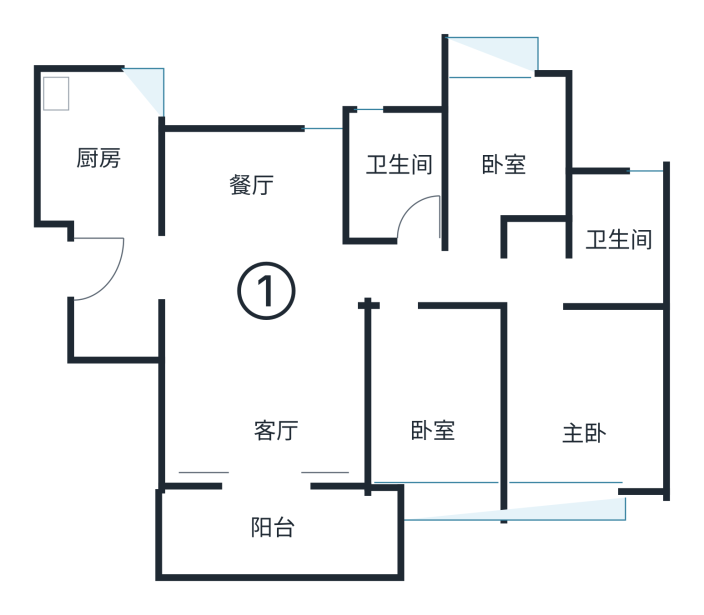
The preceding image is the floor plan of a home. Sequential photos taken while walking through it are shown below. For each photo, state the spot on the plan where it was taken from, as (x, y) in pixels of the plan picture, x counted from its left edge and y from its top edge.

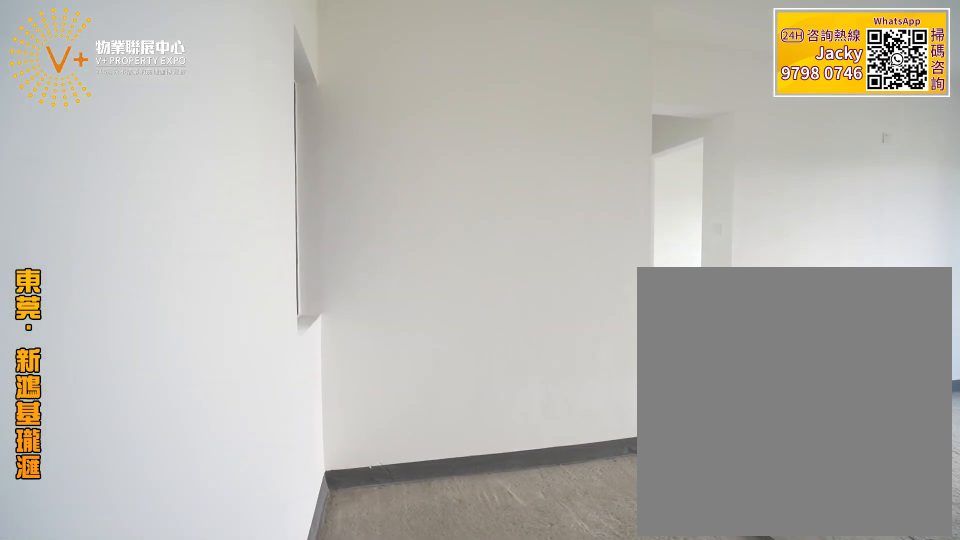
(199, 267)
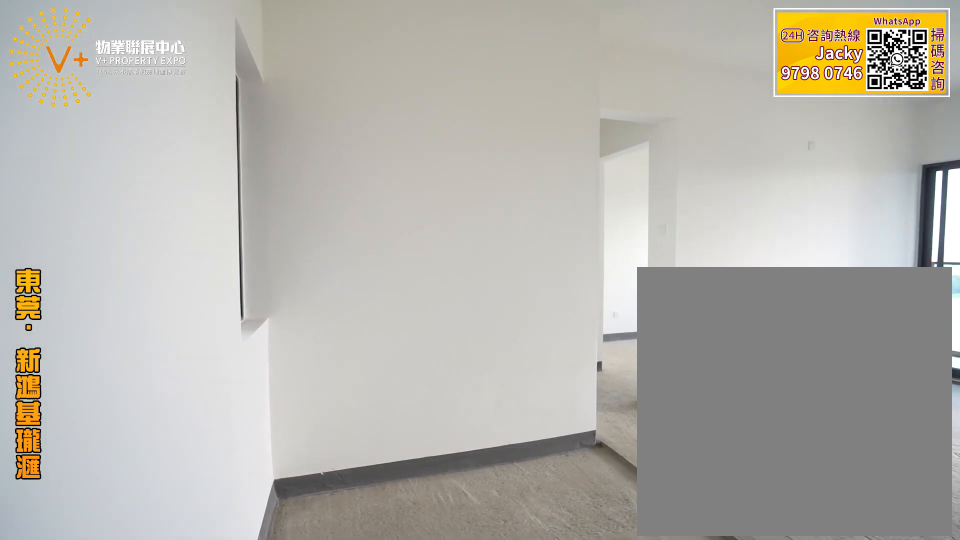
(199, 267)
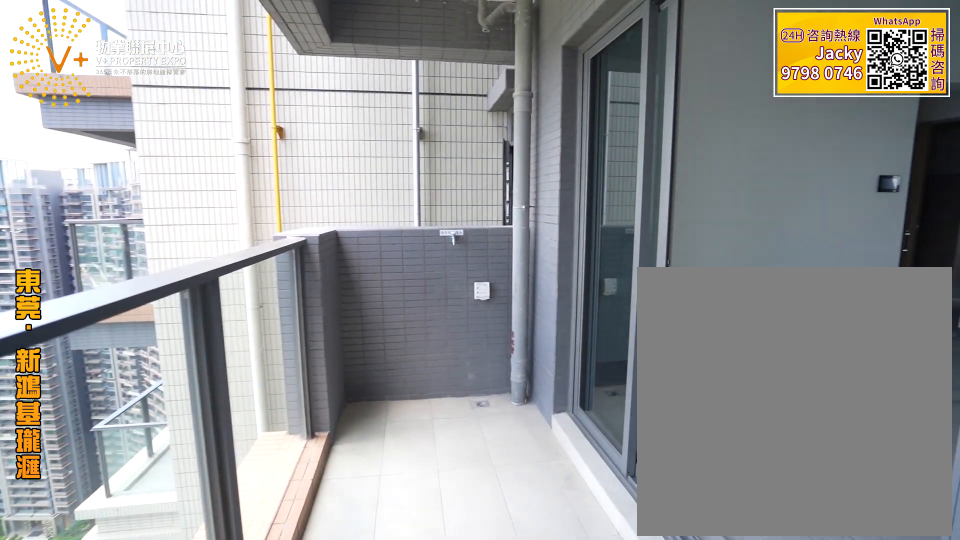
(271, 523)
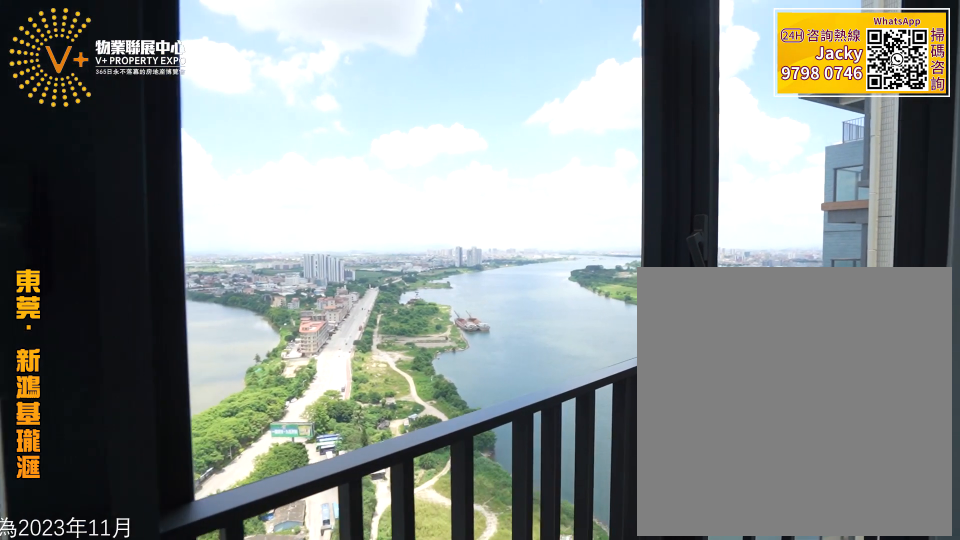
(500, 156)
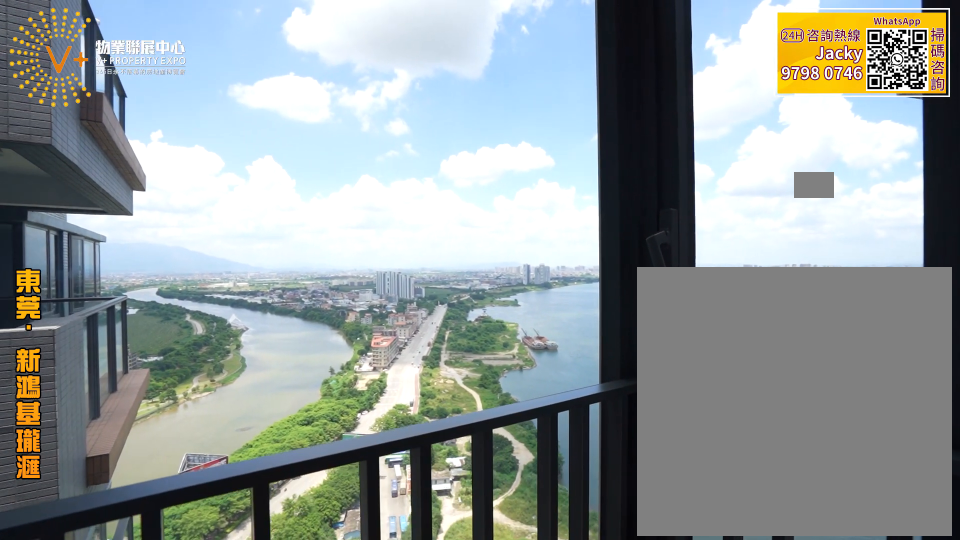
(499, 153)
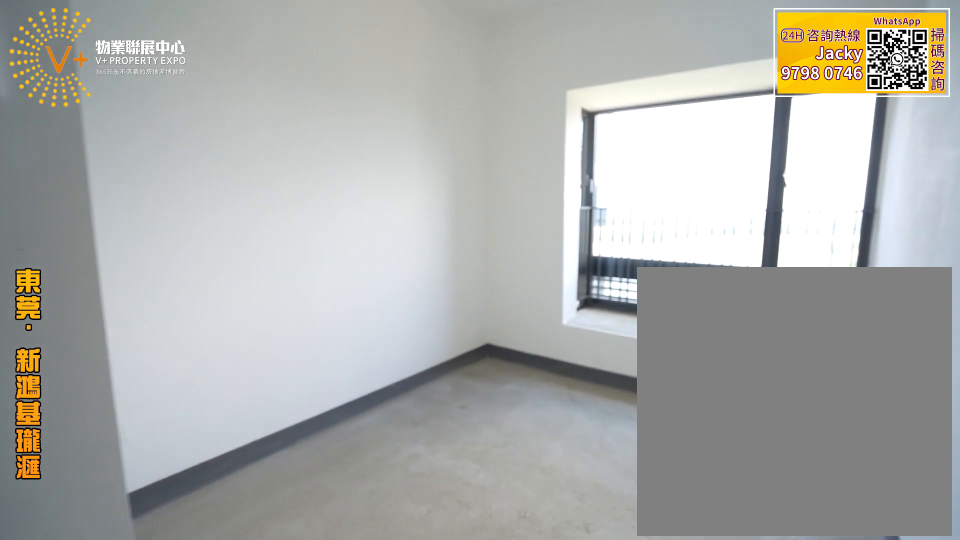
(540, 353)
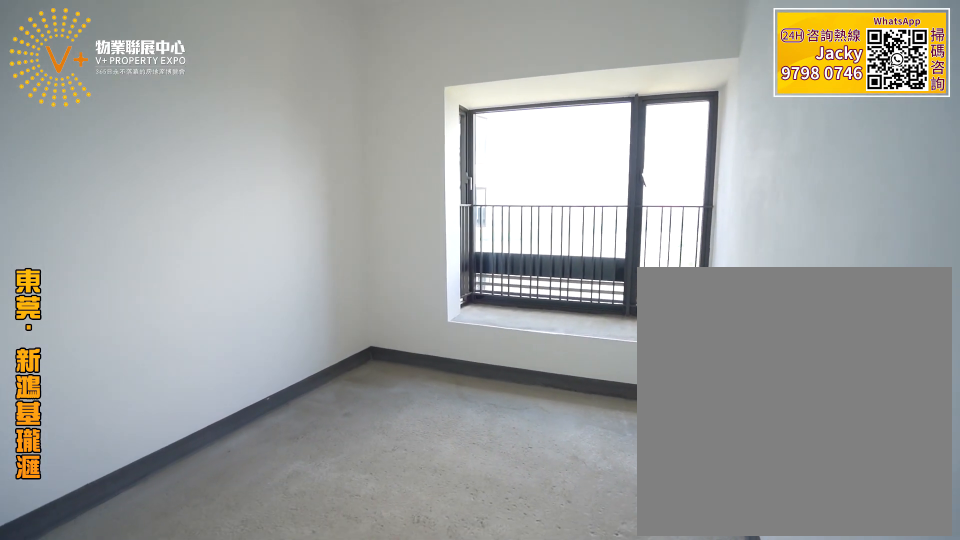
(536, 313)
